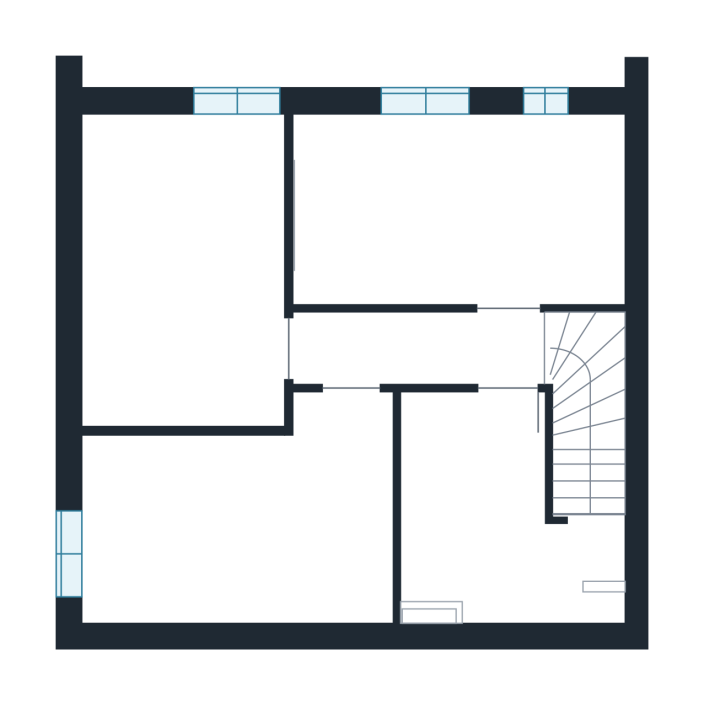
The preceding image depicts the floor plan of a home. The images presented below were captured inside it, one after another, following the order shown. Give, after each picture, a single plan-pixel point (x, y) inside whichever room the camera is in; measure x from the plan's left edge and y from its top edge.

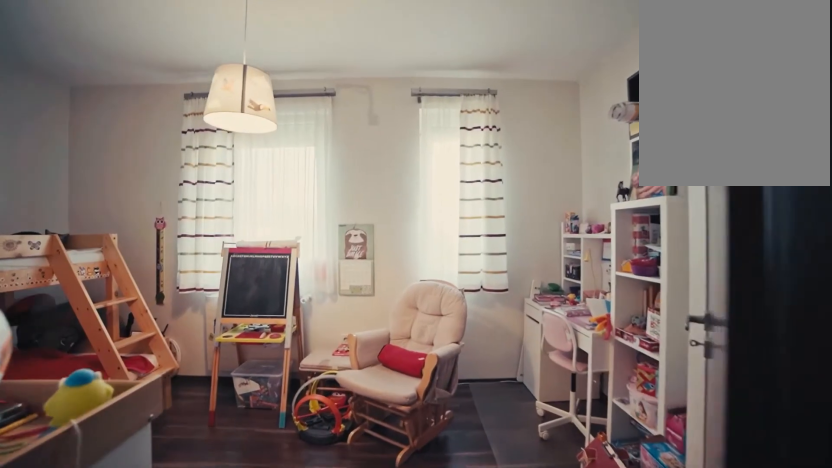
(425, 289)
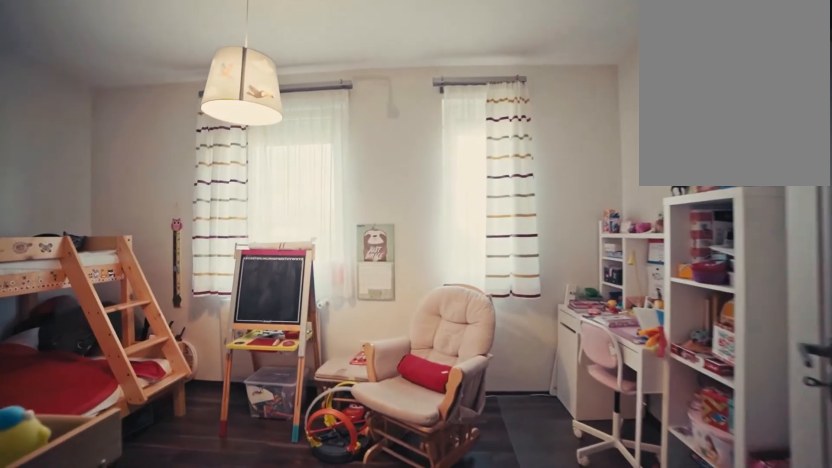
(424, 270)
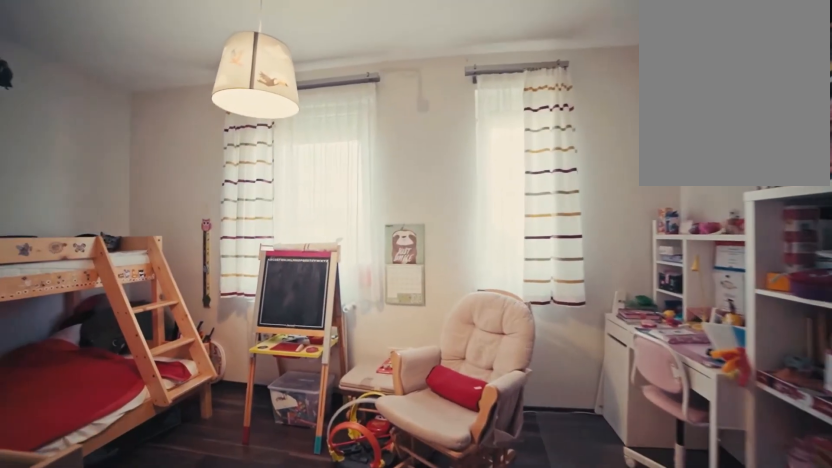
(422, 253)
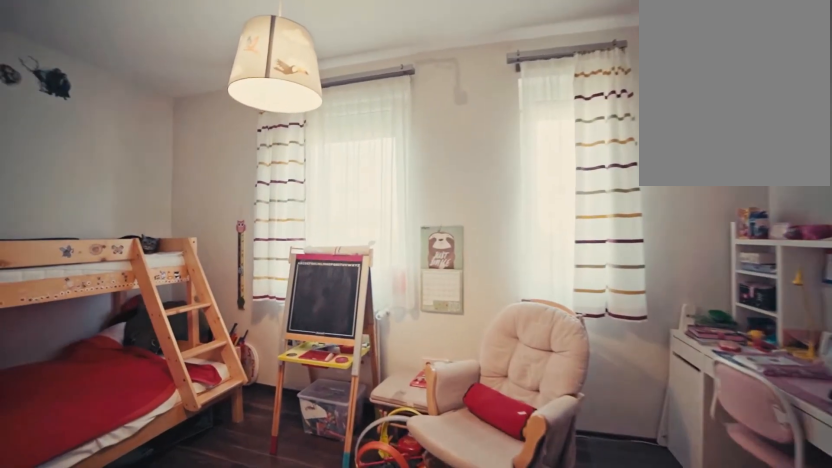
(419, 236)
